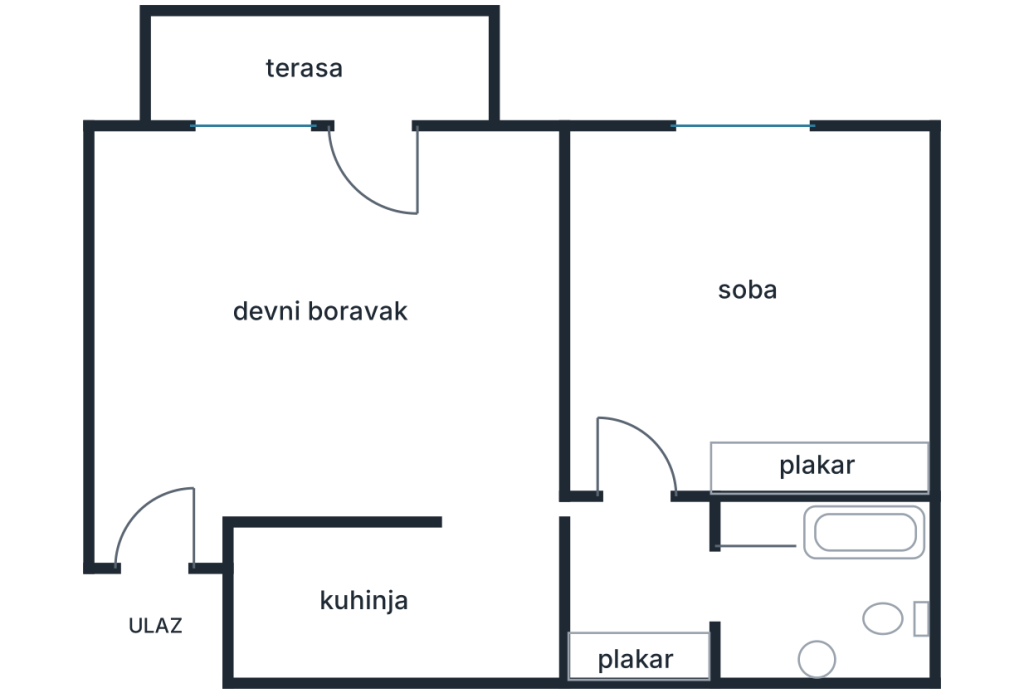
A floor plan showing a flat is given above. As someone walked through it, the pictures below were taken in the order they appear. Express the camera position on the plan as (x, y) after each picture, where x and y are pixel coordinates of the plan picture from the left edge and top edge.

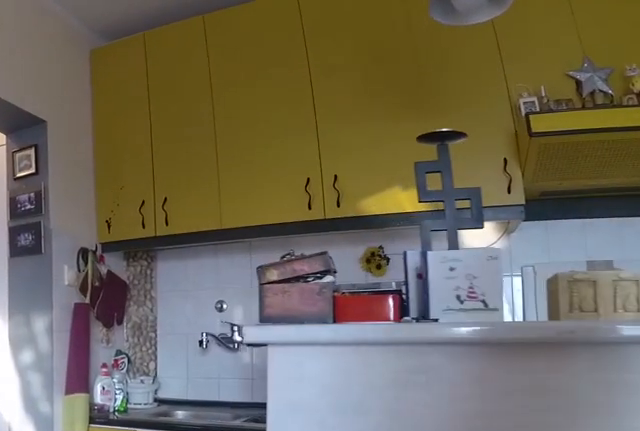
(381, 387)
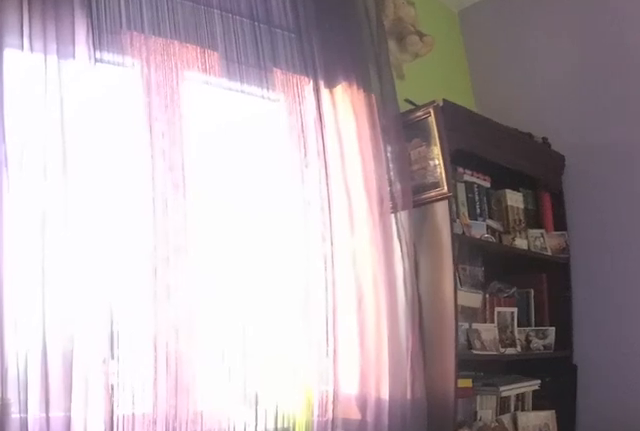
(615, 309)
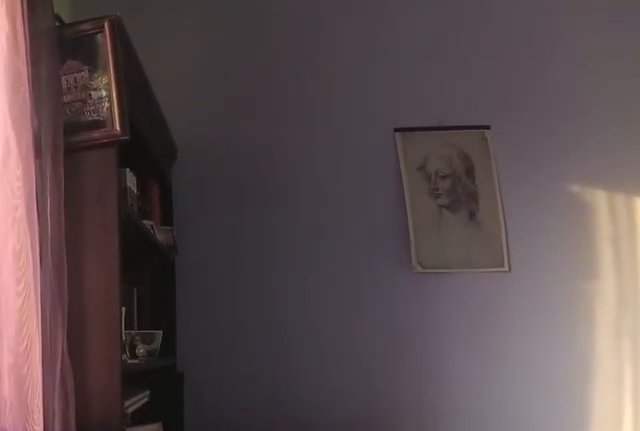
(657, 234)
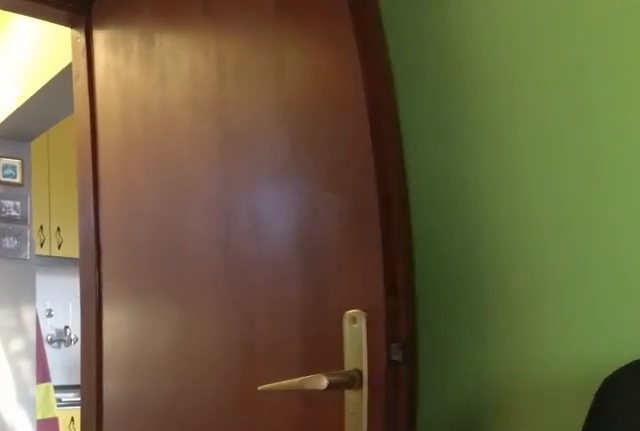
(652, 369)
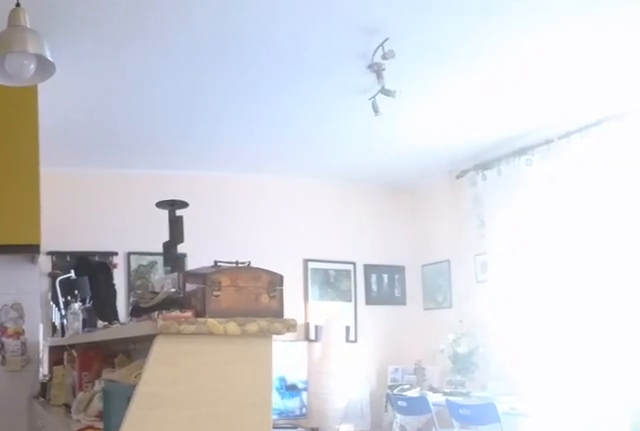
(535, 560)
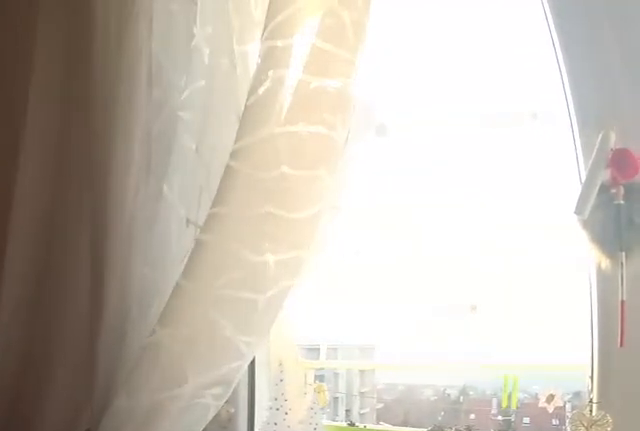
(400, 194)
